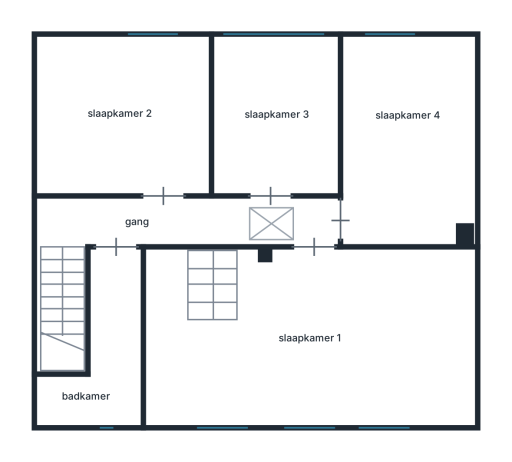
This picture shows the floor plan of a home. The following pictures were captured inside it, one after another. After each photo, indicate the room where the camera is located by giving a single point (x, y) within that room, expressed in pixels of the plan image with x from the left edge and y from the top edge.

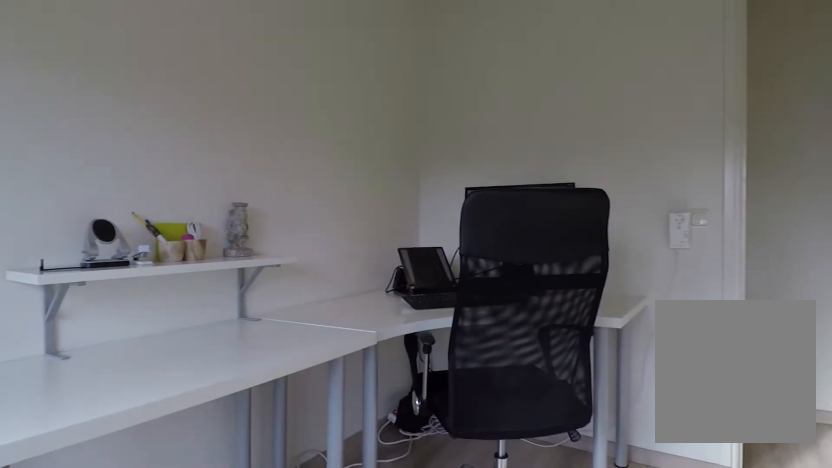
(273, 90)
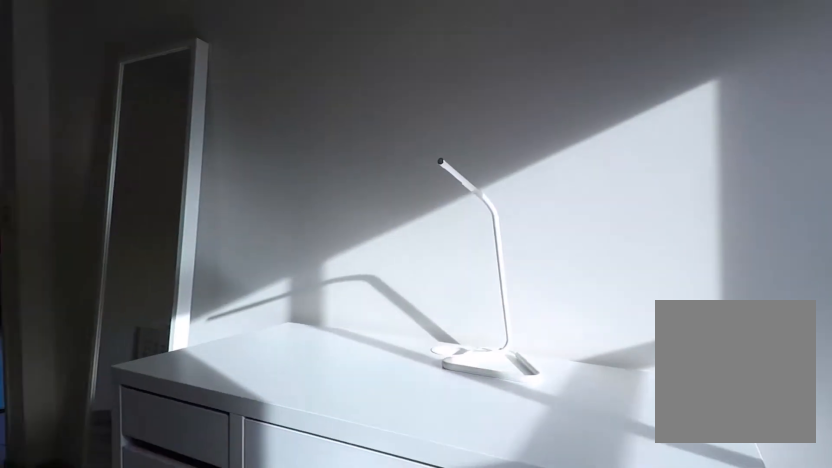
(411, 98)
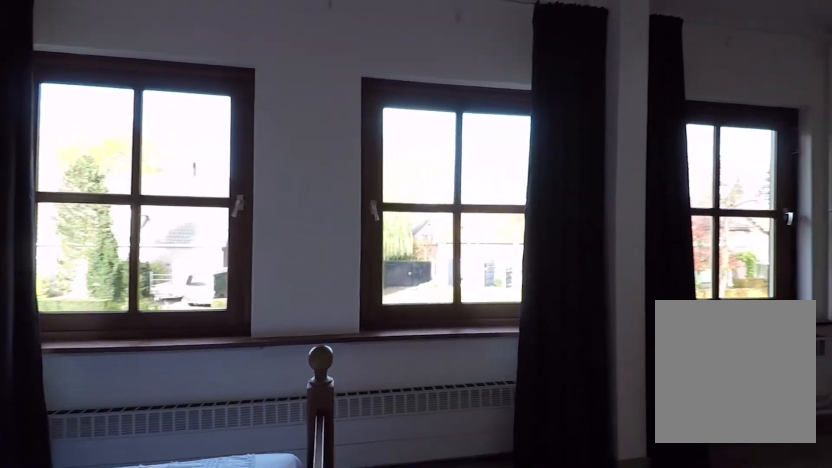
(176, 347)
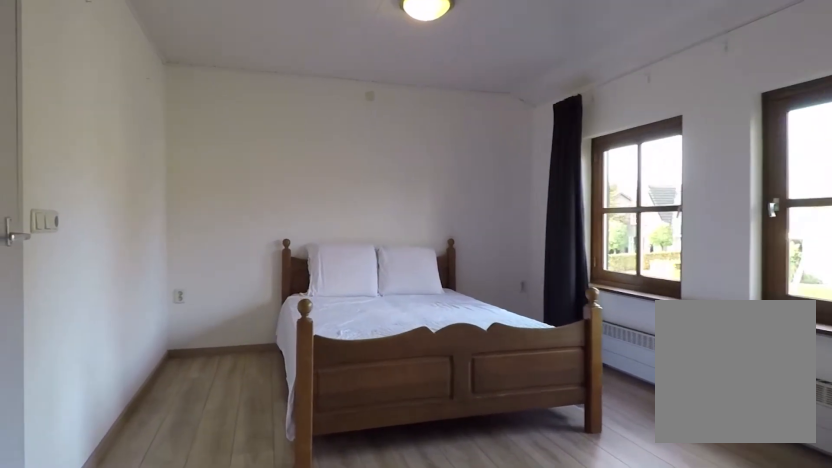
(176, 347)
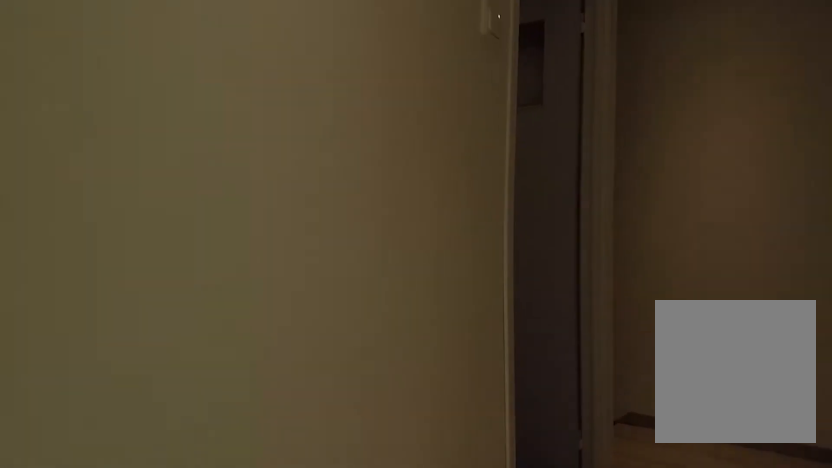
(130, 217)
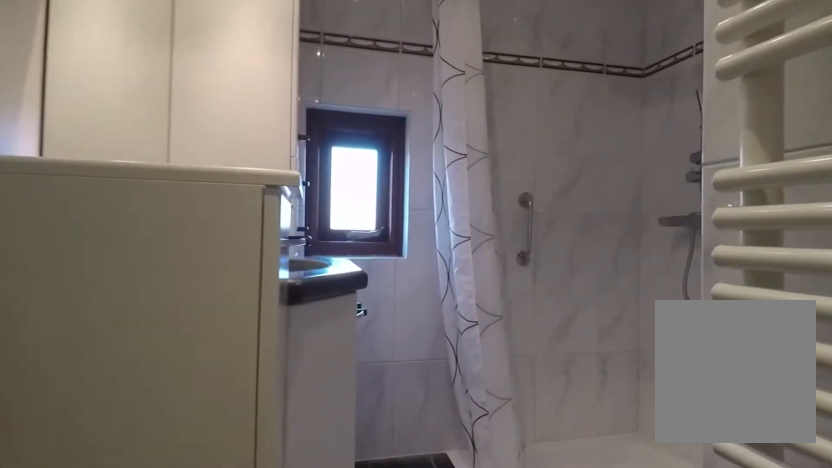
(107, 349)
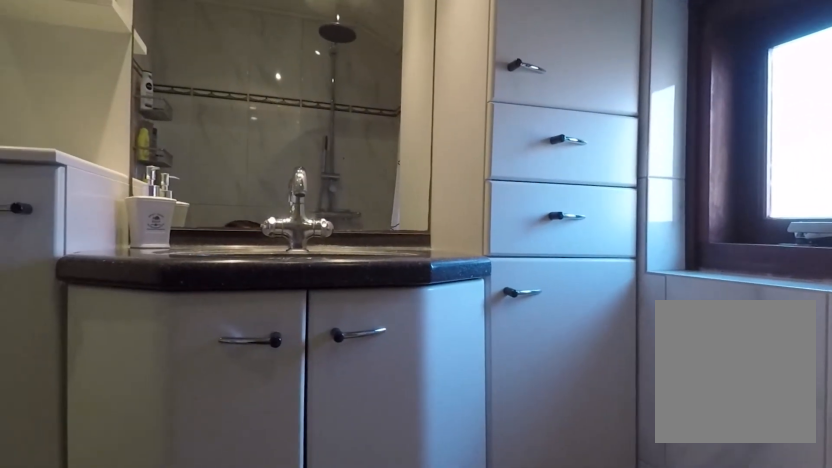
(107, 349)
